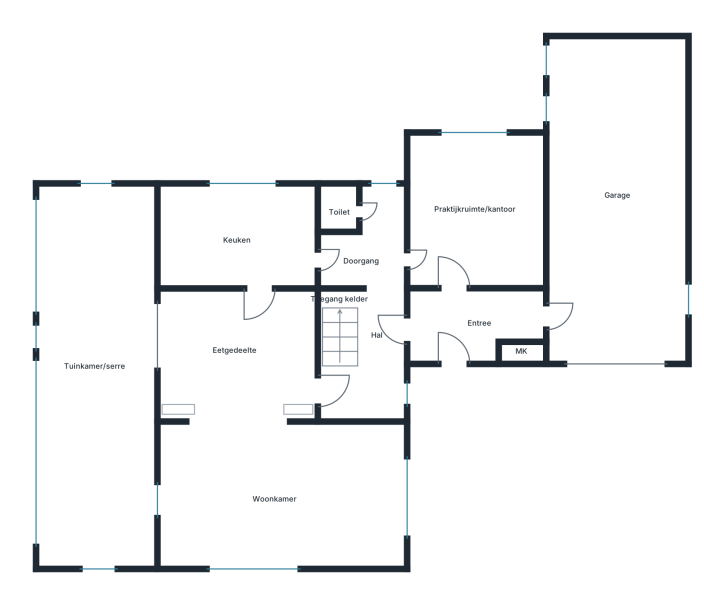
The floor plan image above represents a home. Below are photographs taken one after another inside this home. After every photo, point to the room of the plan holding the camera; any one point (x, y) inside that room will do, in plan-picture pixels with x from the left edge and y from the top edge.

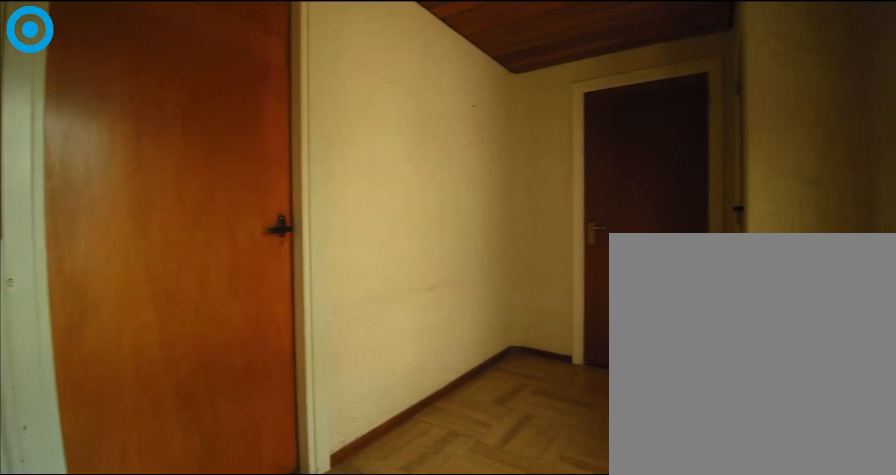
(478, 326)
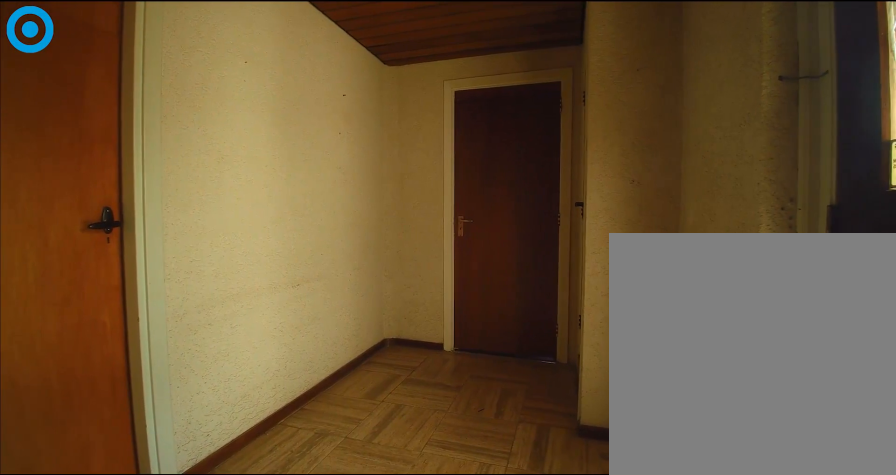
(478, 326)
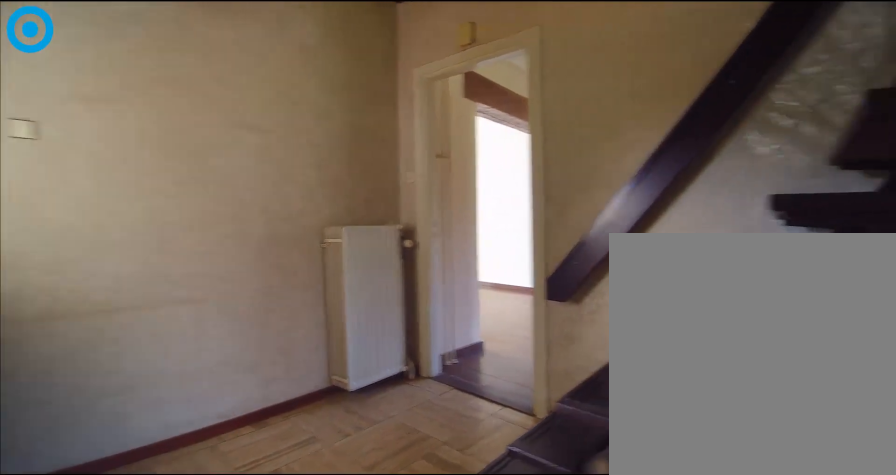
(363, 329)
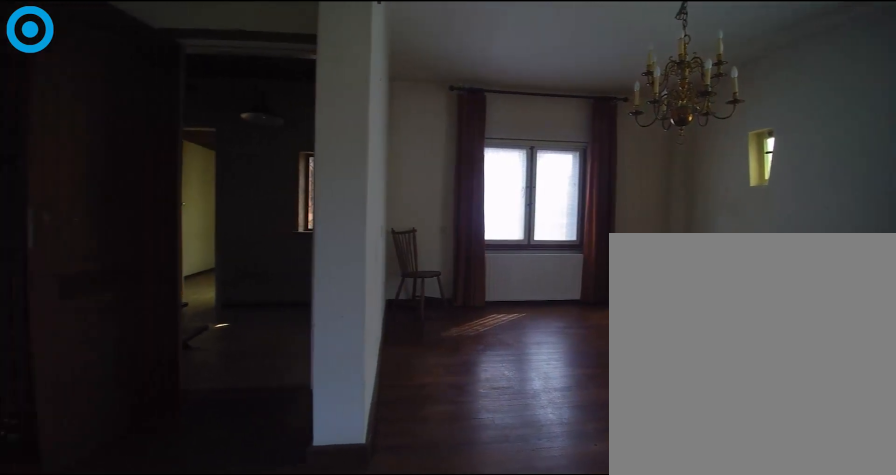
(276, 440)
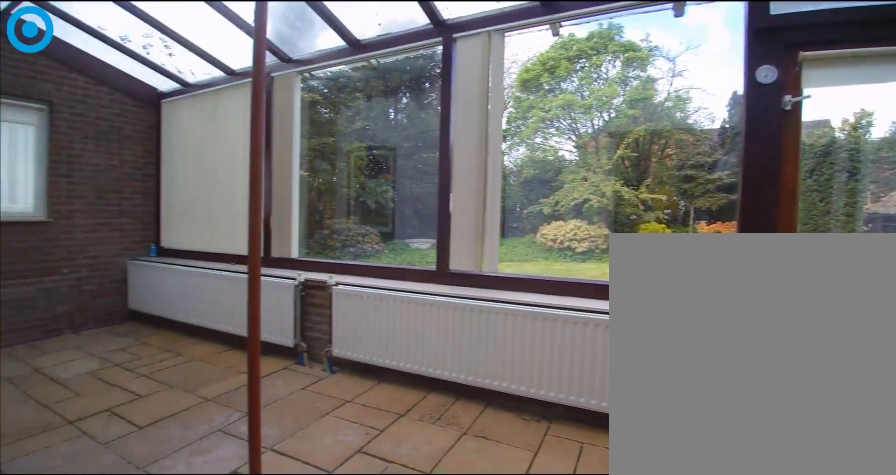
(95, 377)
